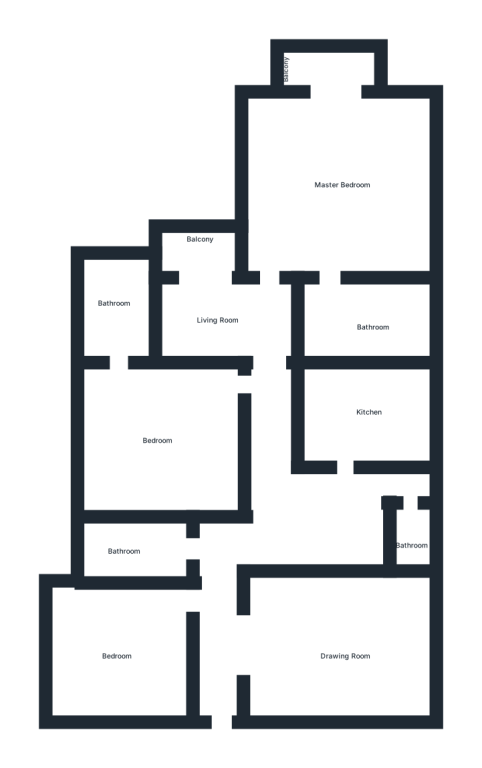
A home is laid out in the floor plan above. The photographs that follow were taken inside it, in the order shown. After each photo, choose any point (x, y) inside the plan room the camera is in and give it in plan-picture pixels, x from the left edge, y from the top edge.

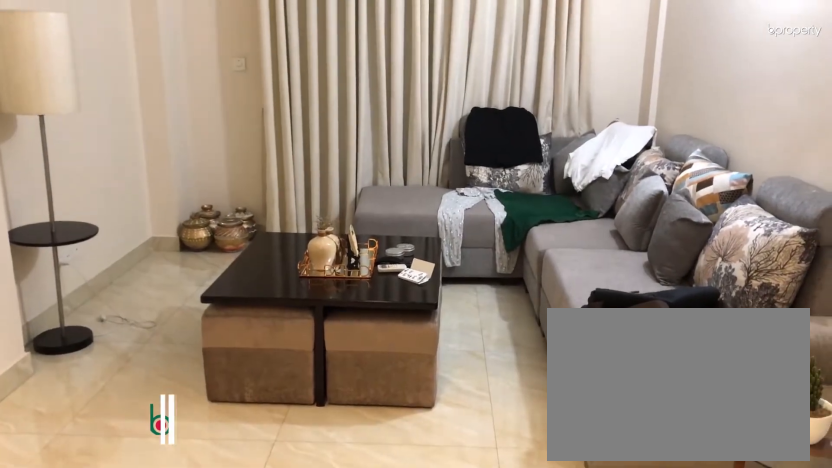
(332, 645)
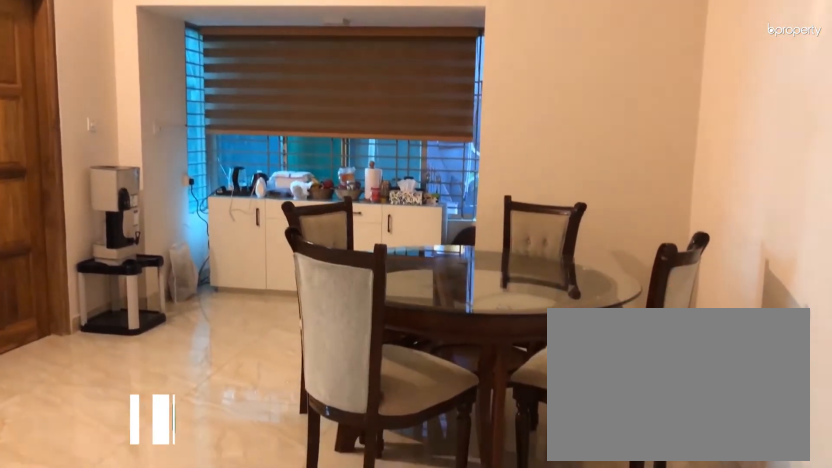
(325, 520)
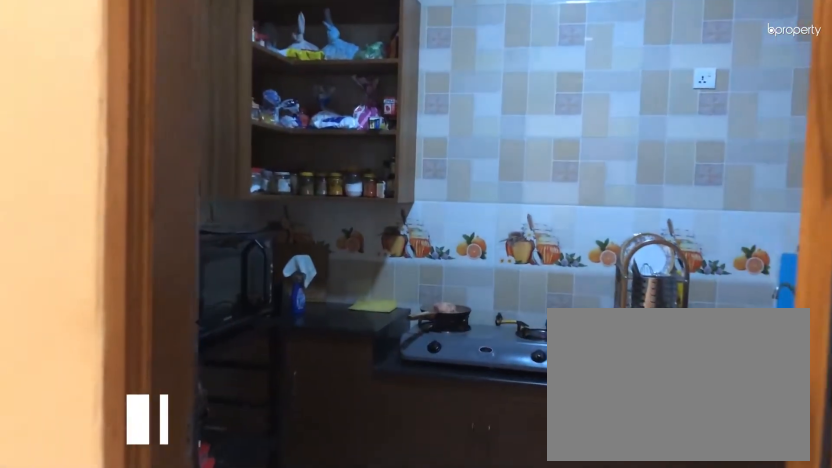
(358, 410)
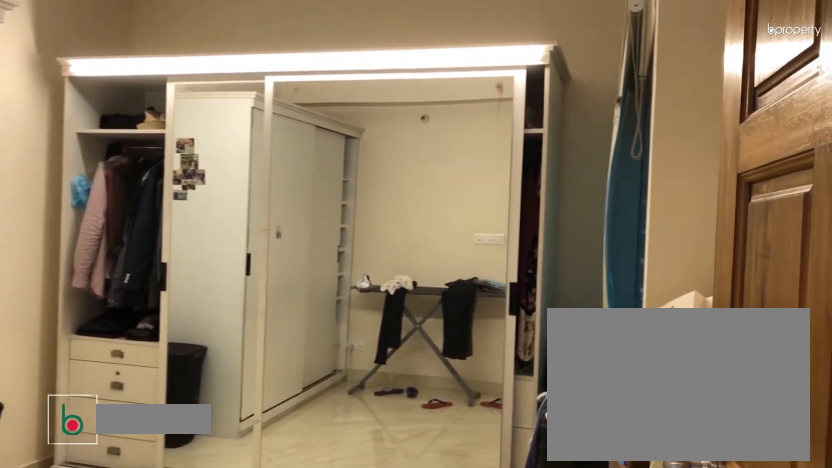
(131, 644)
